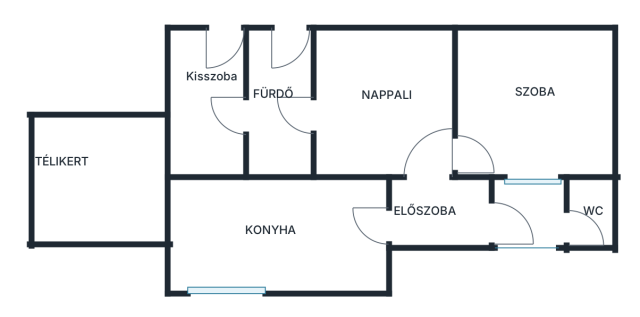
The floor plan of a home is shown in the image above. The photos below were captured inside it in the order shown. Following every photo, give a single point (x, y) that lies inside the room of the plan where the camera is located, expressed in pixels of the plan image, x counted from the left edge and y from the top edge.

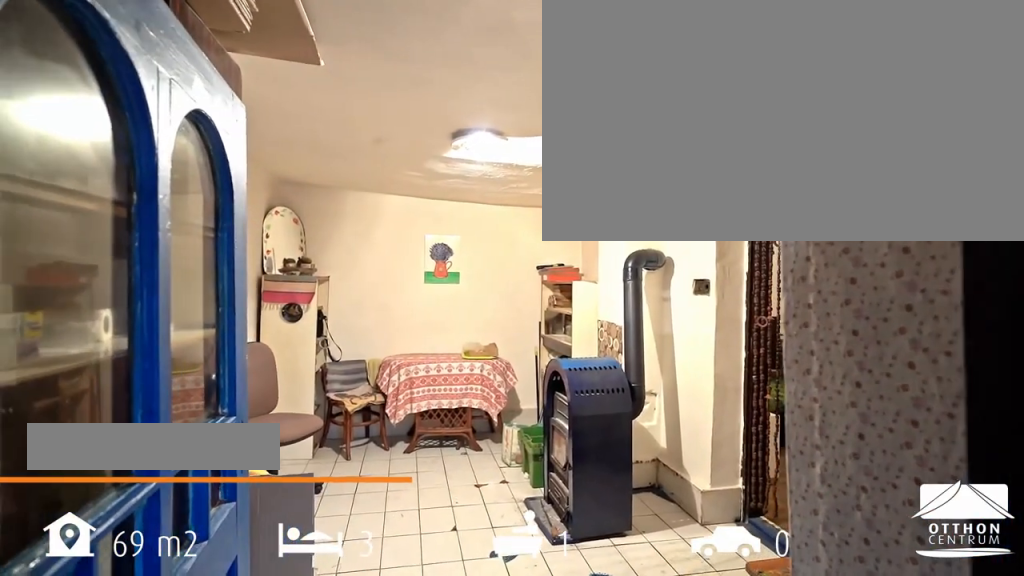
(382, 107)
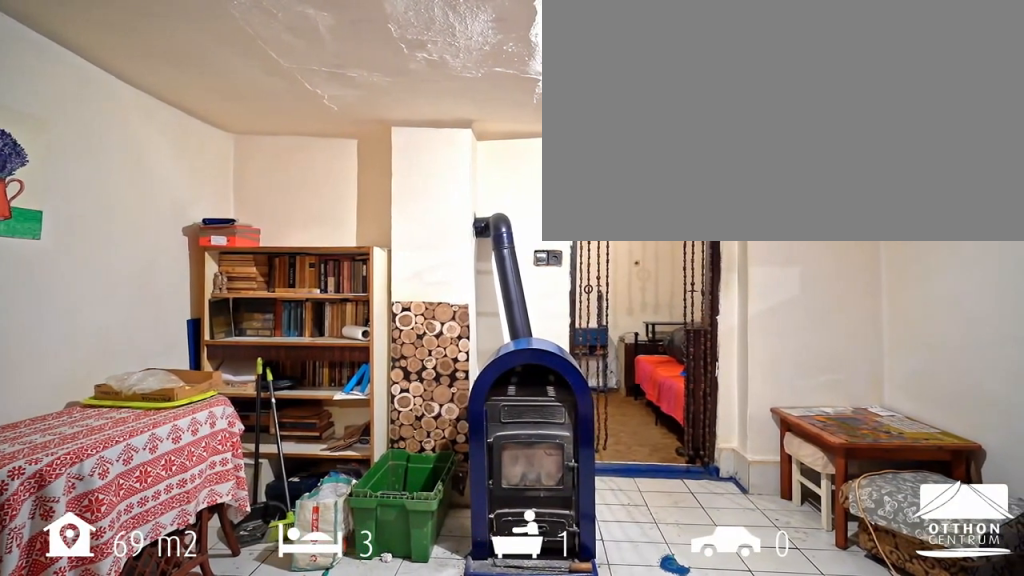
(382, 107)
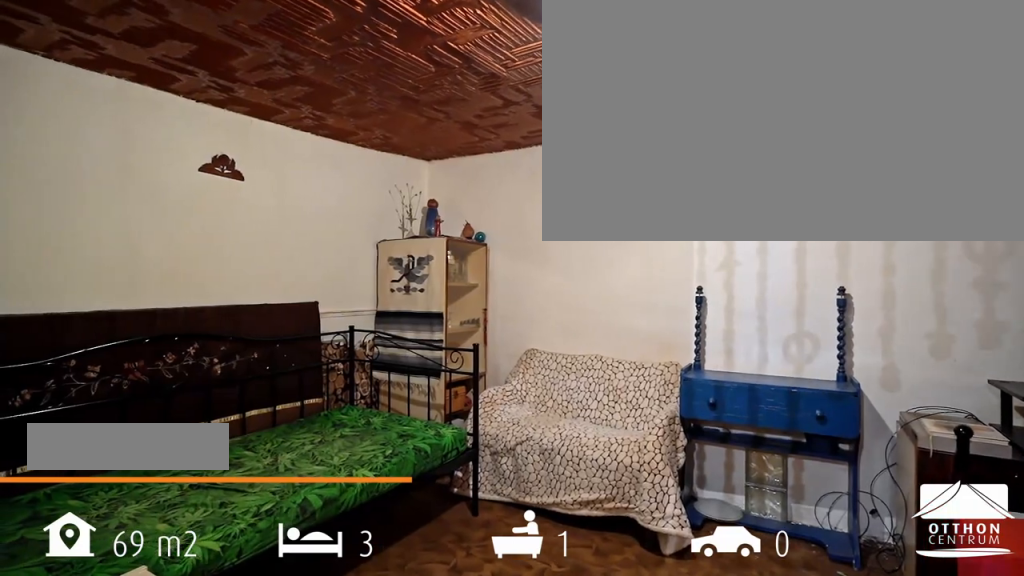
(538, 105)
